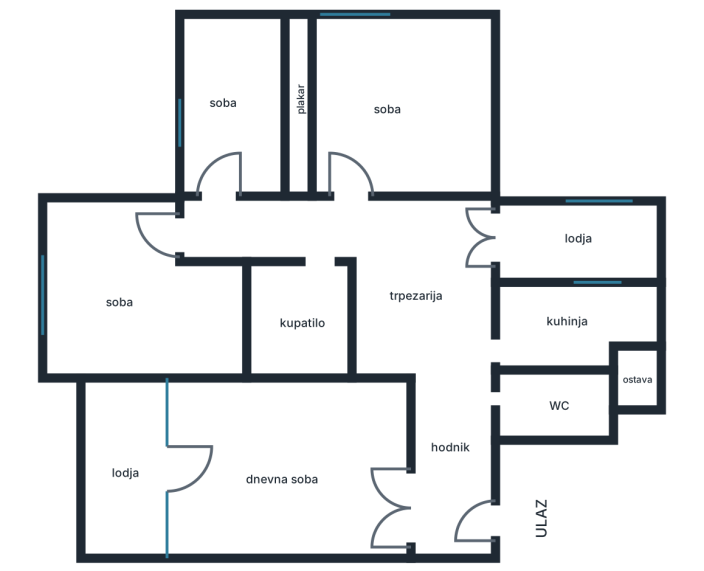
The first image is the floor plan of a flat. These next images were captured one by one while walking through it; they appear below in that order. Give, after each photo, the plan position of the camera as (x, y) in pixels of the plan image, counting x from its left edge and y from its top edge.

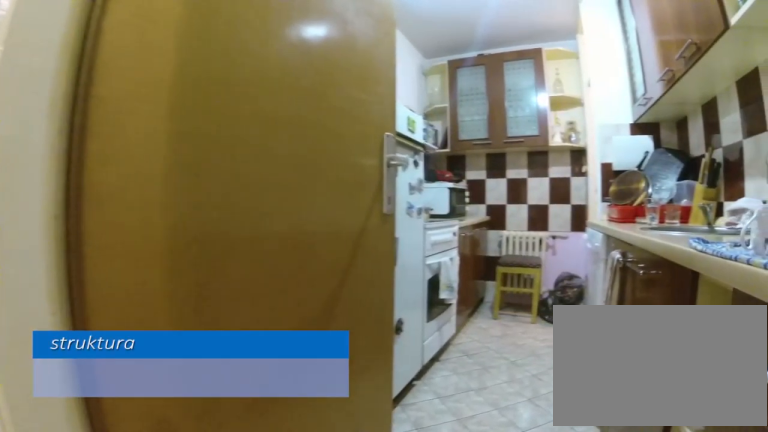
(449, 352)
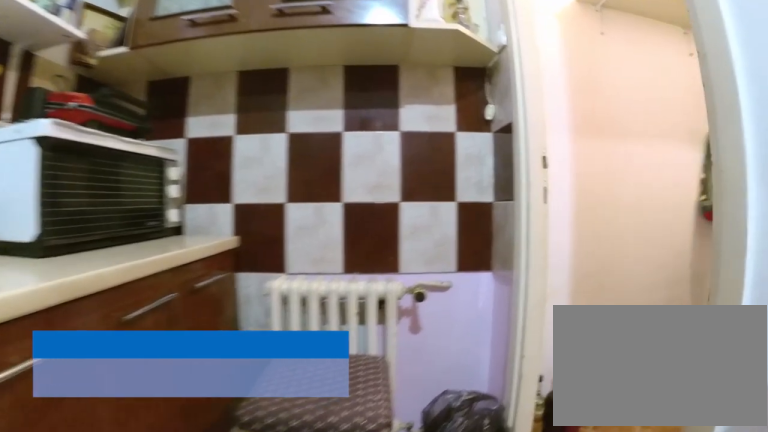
(556, 343)
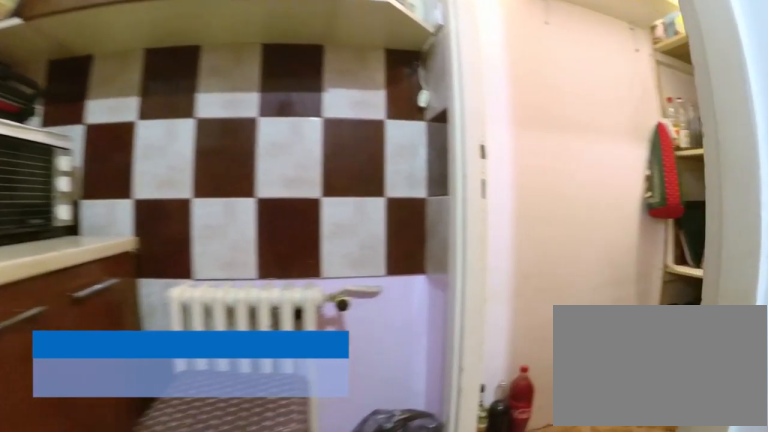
(564, 343)
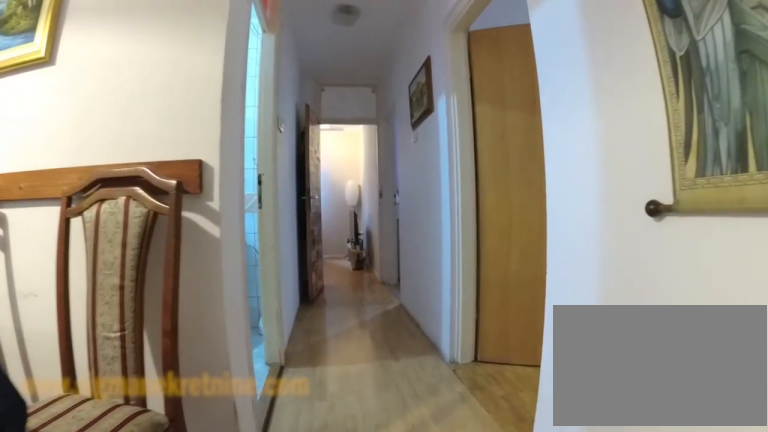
(454, 251)
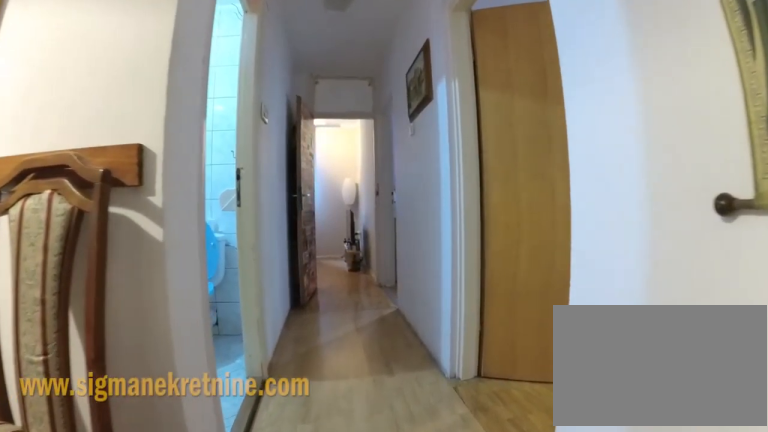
(442, 248)
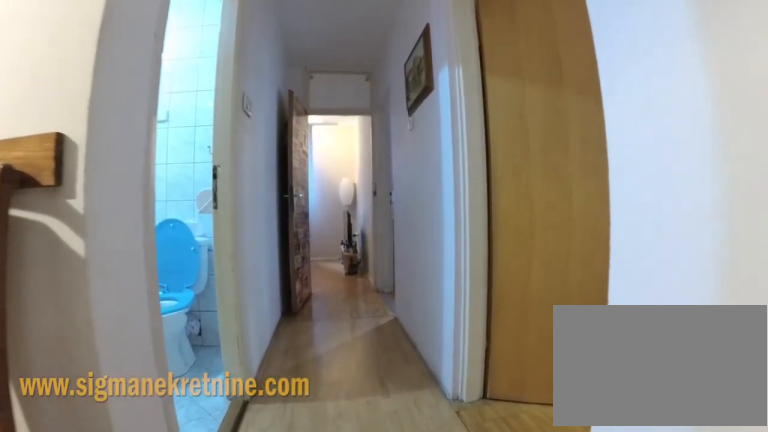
(431, 245)
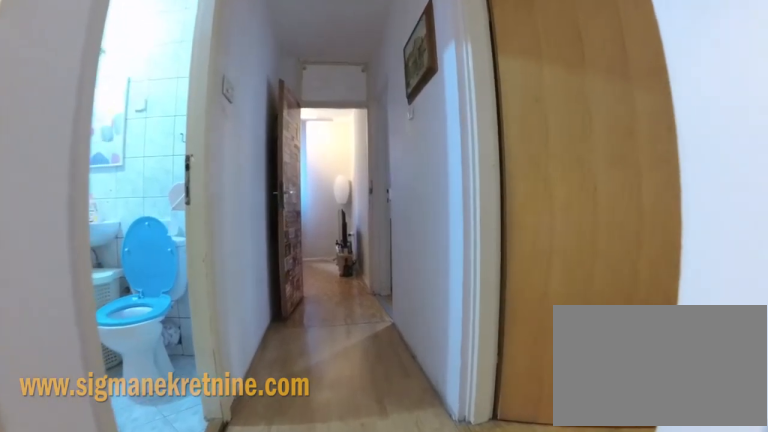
(419, 242)
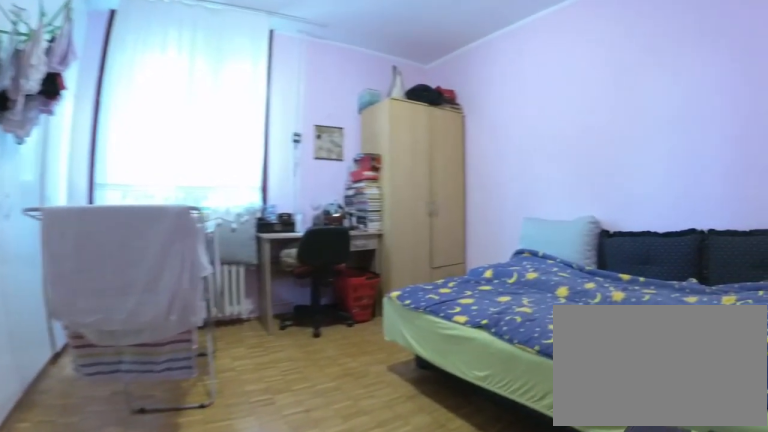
(357, 222)
